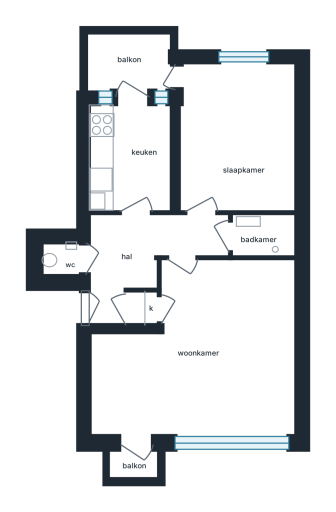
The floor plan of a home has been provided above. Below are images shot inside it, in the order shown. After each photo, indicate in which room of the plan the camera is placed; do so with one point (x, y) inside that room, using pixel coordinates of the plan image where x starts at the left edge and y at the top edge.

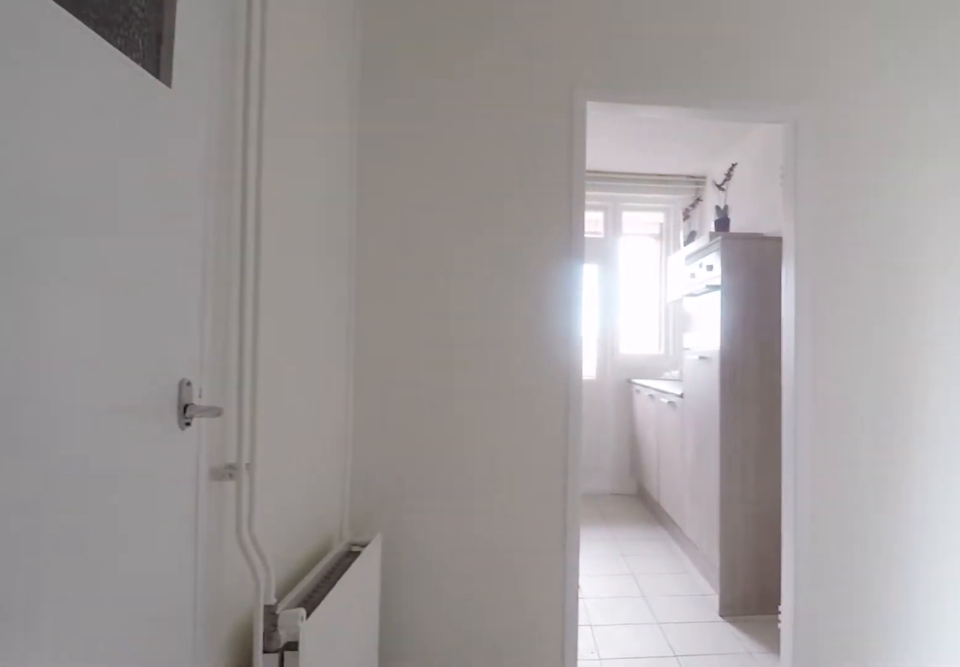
(141, 255)
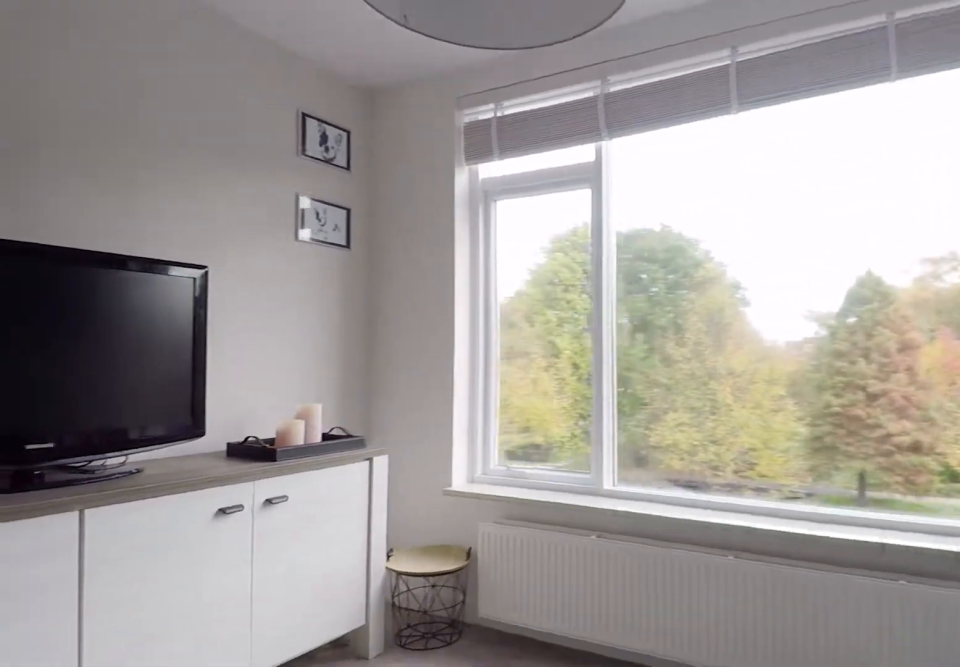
(280, 380)
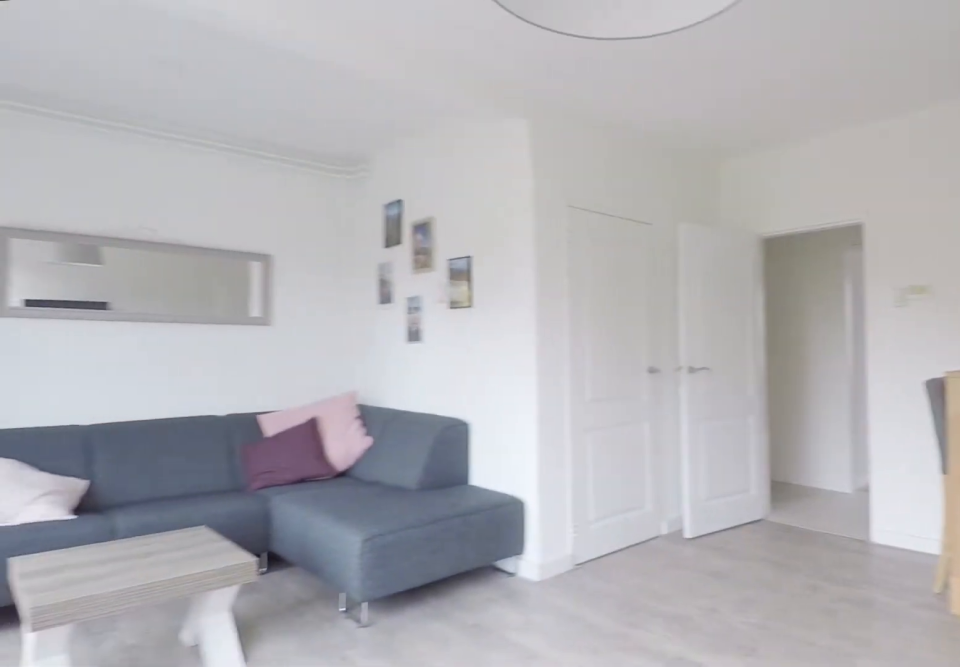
(268, 399)
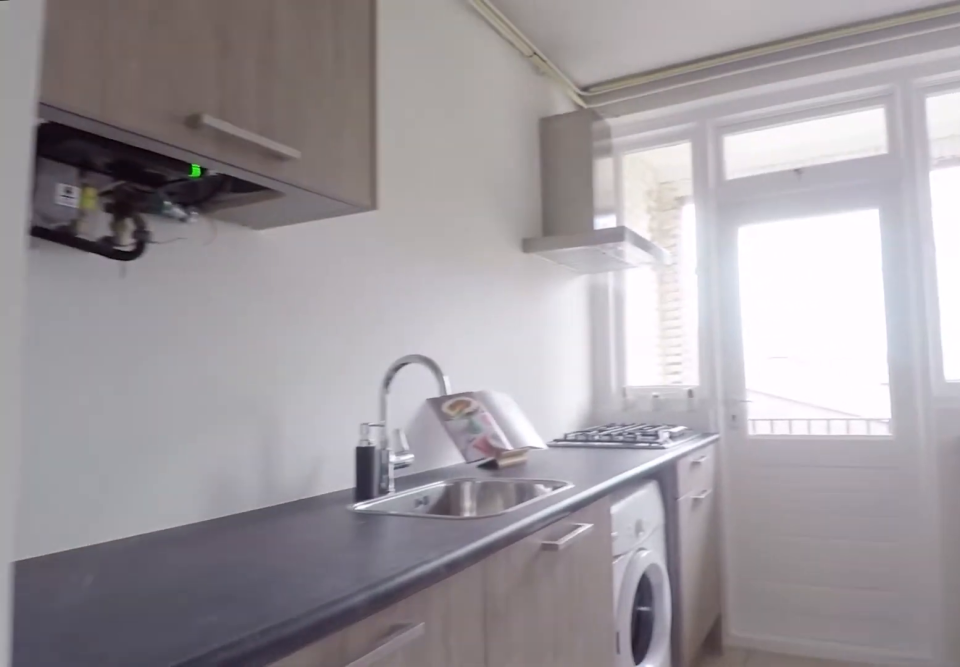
(130, 157)
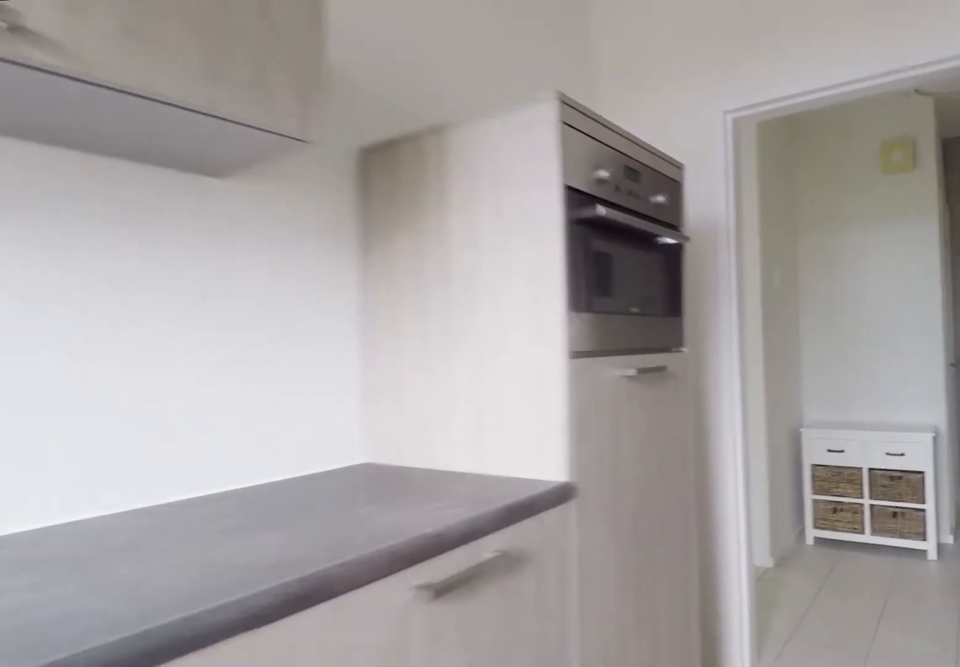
(130, 157)
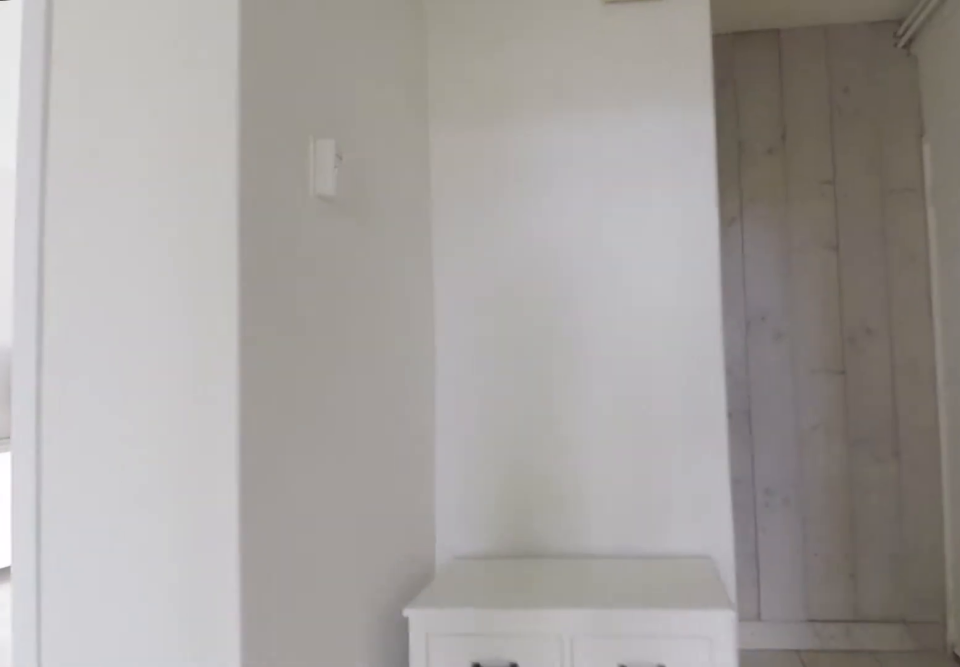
(141, 255)
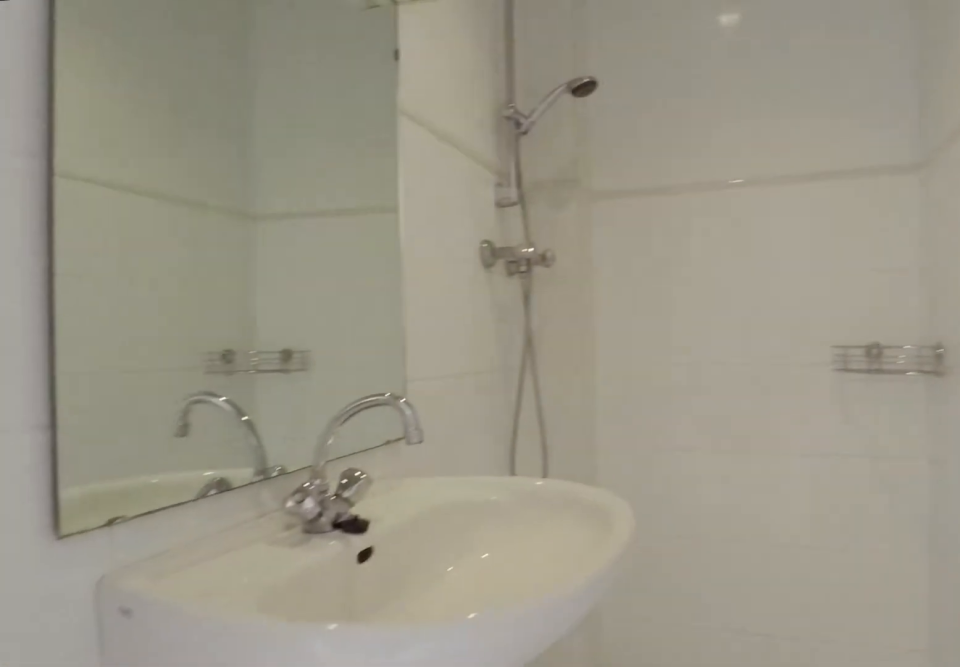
(264, 235)
